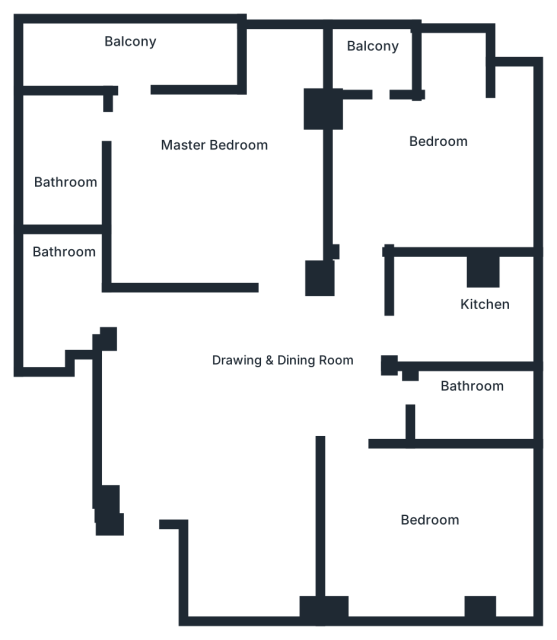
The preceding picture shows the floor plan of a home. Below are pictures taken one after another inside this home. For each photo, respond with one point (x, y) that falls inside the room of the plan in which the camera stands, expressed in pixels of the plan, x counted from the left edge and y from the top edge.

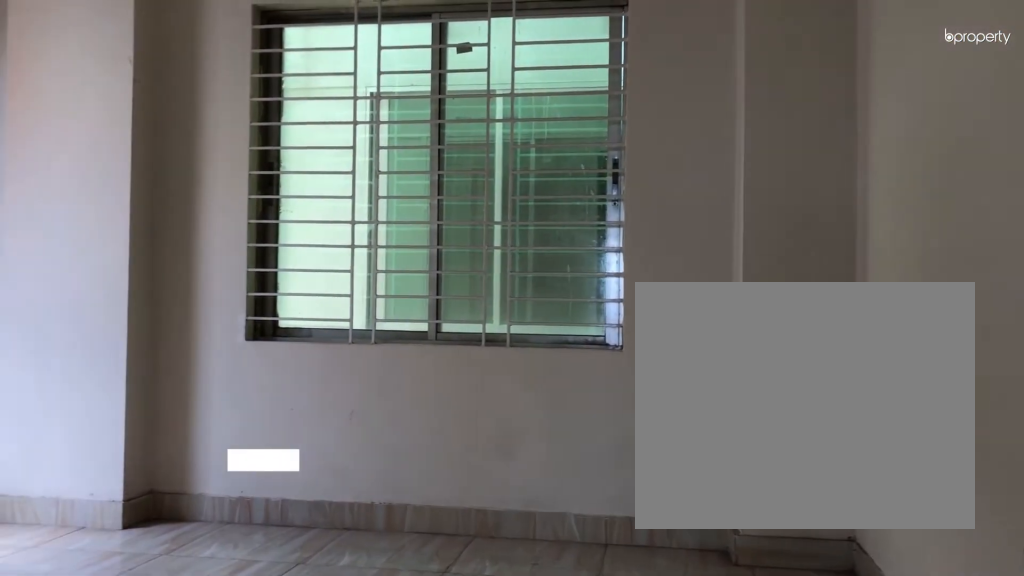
(435, 514)
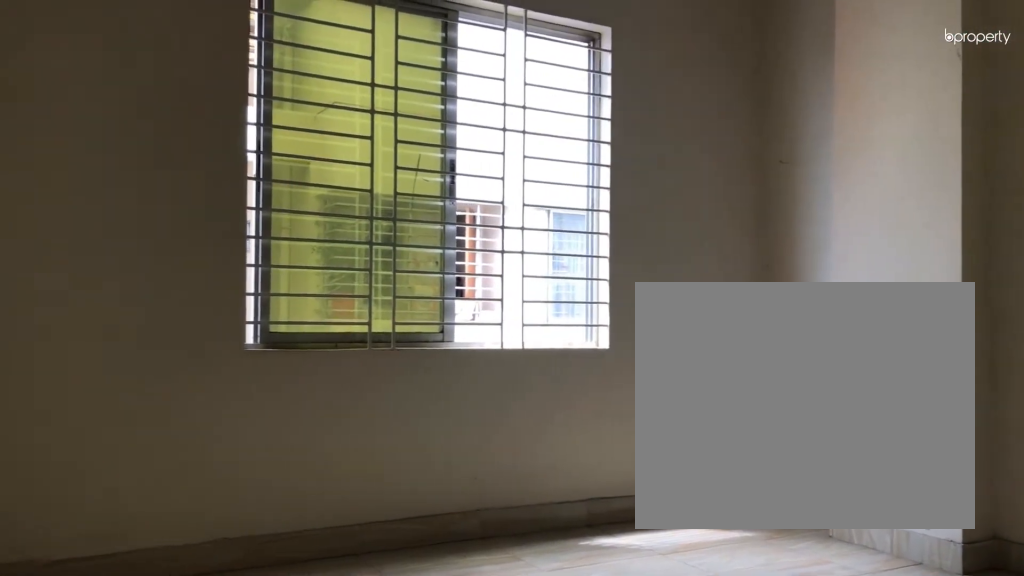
(435, 514)
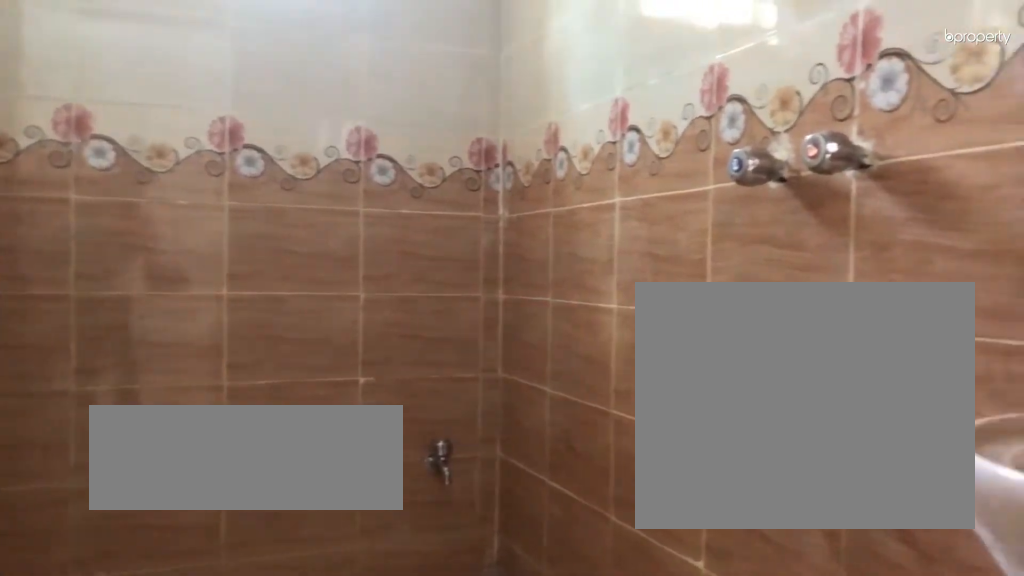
(479, 397)
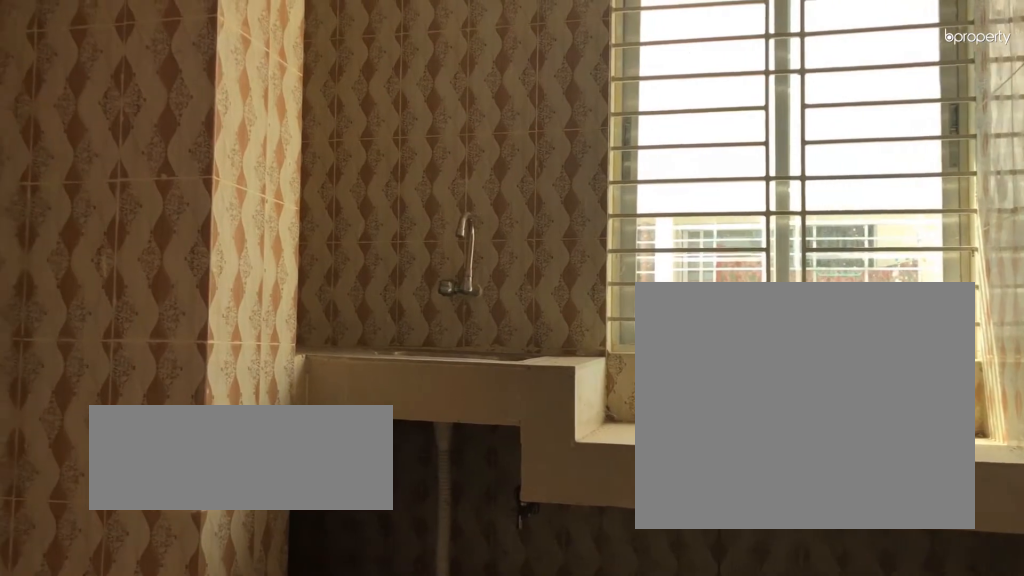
(479, 321)
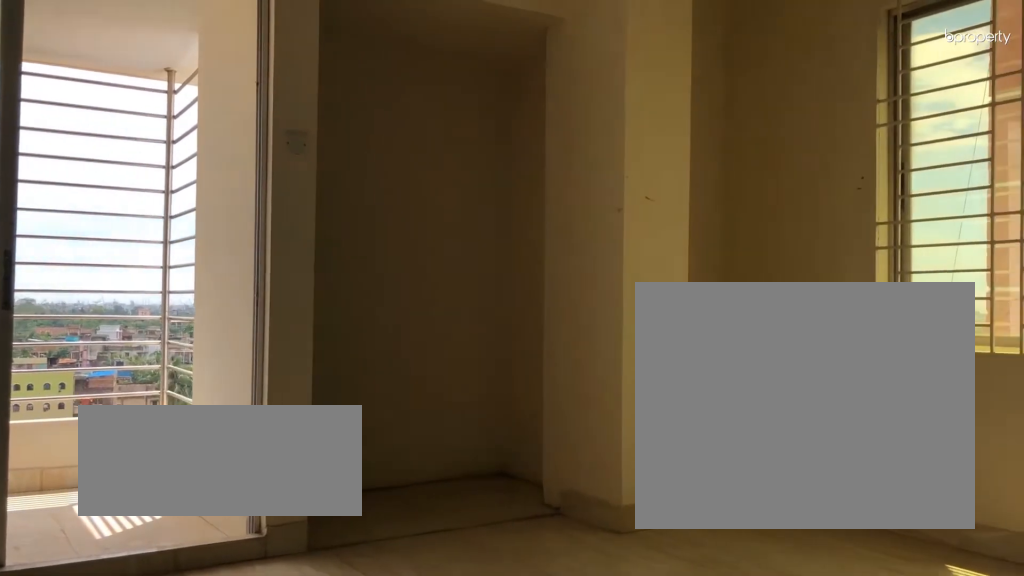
(447, 161)
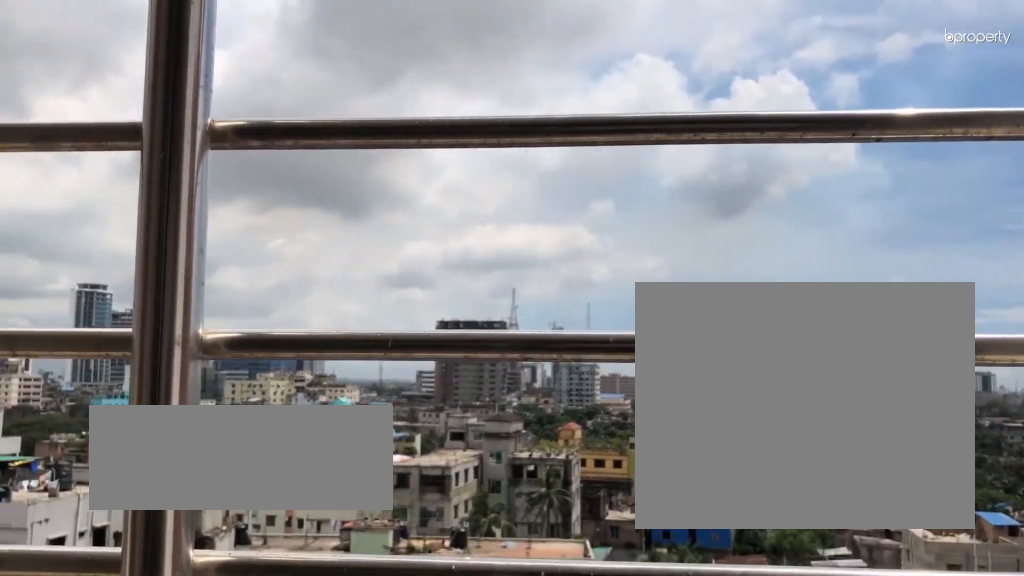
(378, 59)
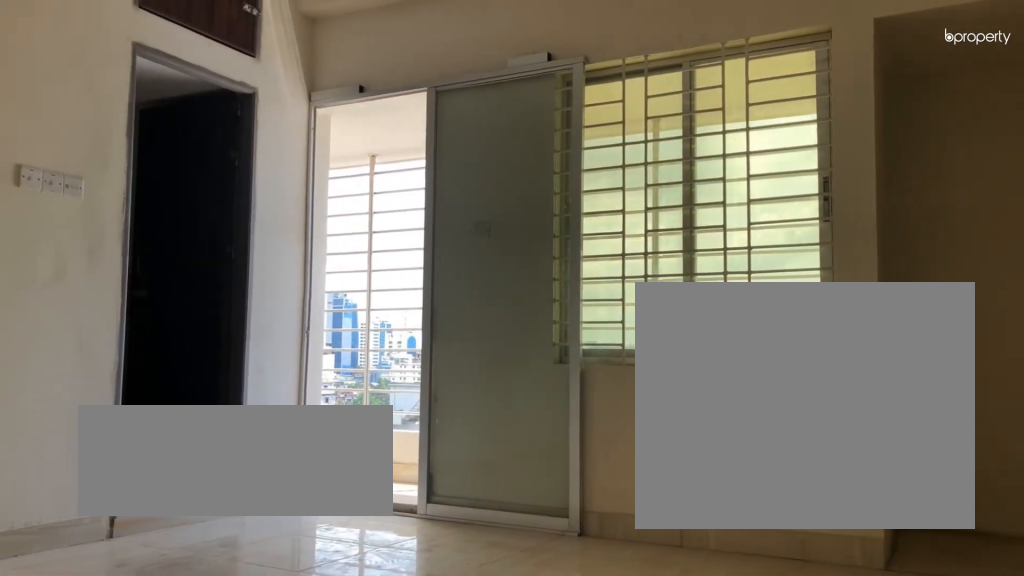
(221, 175)
